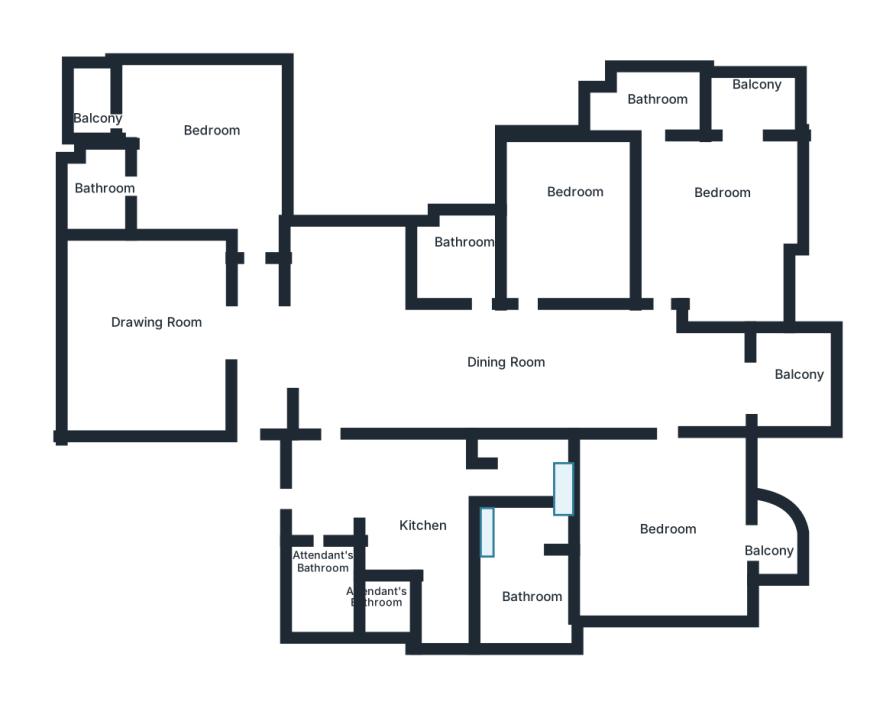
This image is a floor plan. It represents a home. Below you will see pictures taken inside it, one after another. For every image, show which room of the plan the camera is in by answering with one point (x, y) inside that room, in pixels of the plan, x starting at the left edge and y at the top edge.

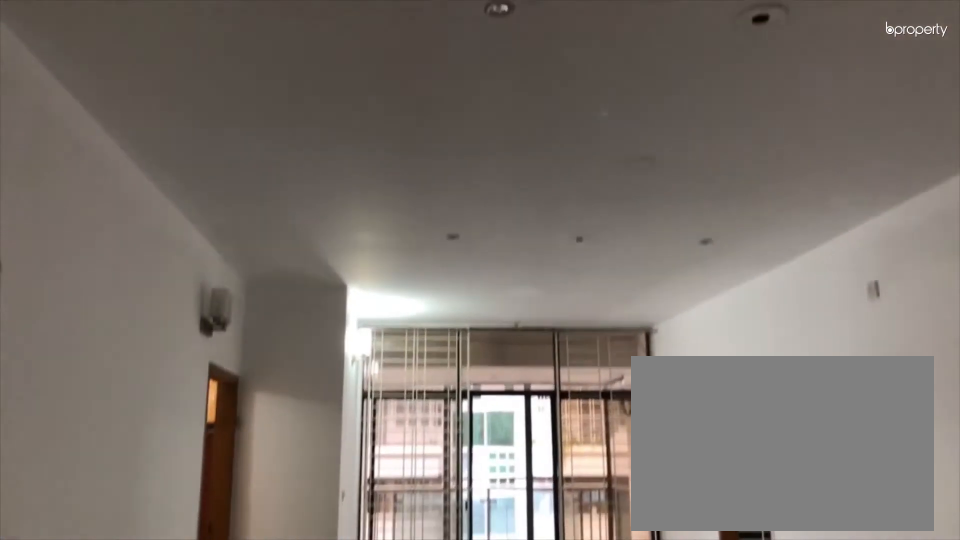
(401, 357)
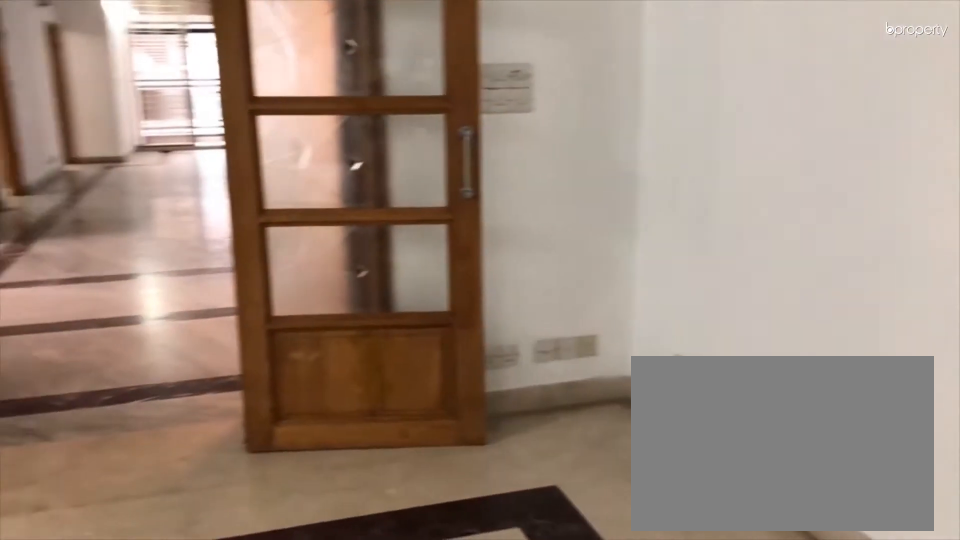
(139, 332)
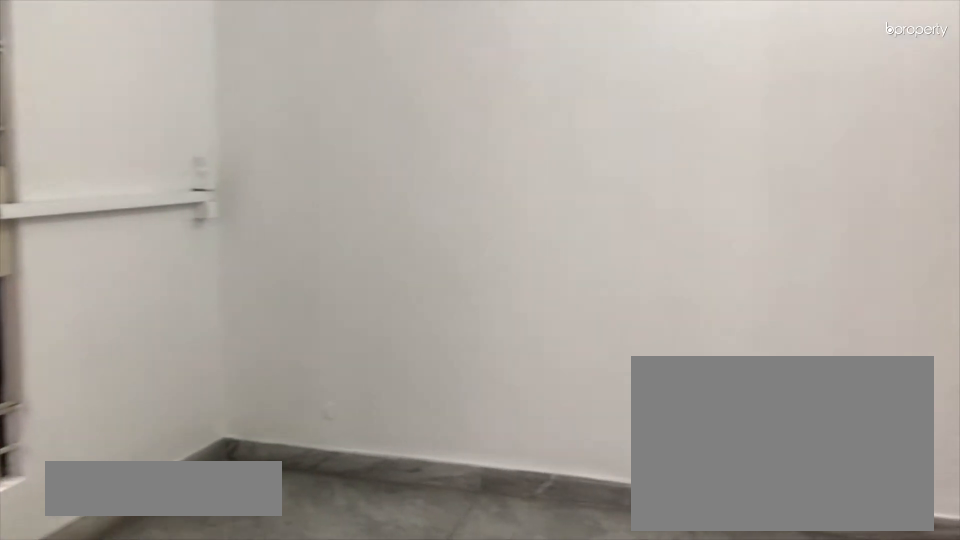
(576, 217)
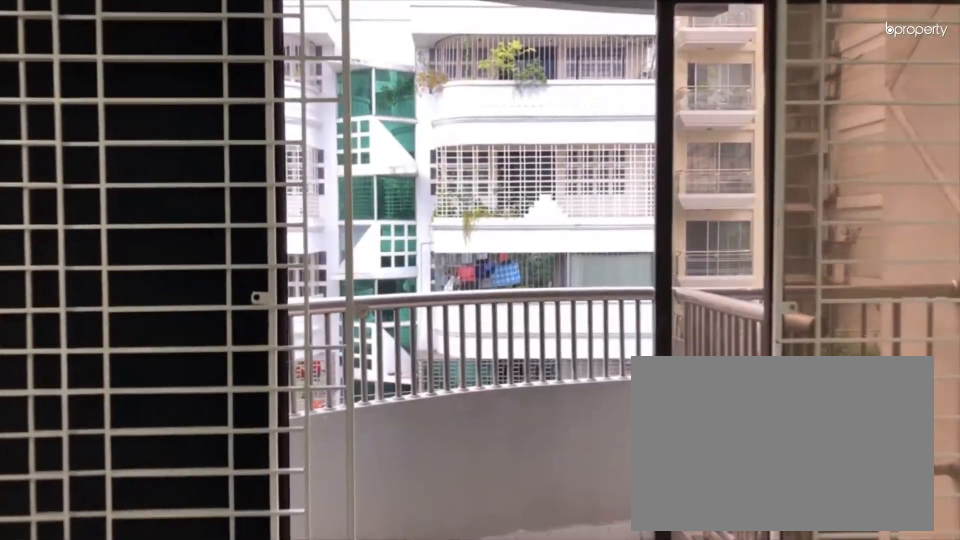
(772, 537)
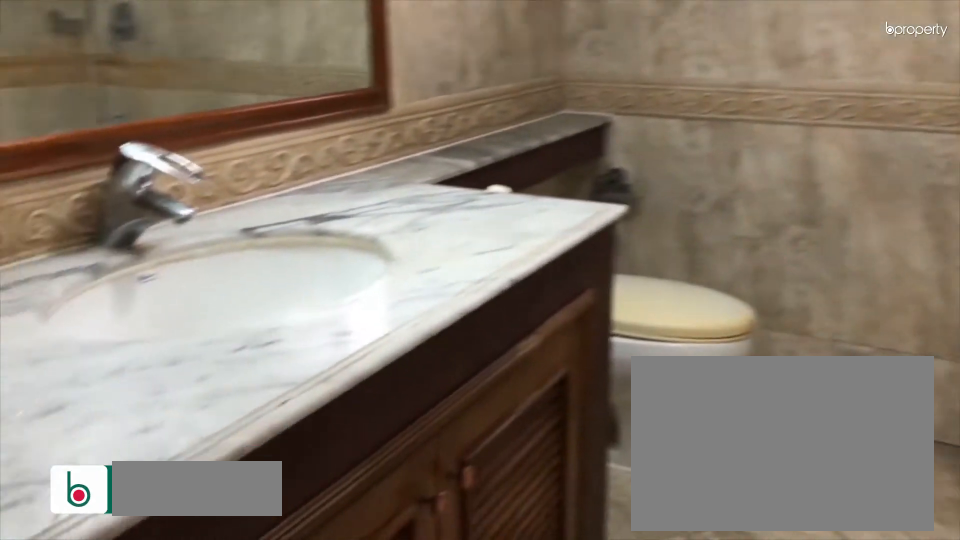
(522, 596)
